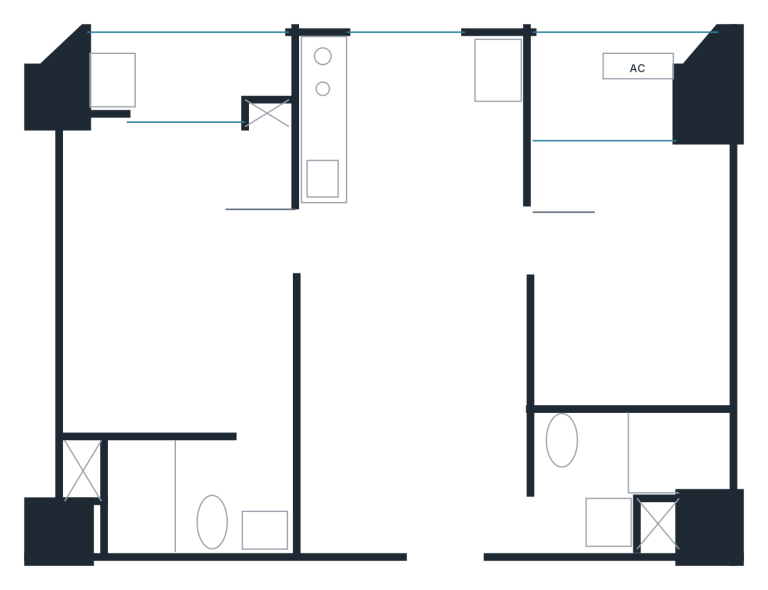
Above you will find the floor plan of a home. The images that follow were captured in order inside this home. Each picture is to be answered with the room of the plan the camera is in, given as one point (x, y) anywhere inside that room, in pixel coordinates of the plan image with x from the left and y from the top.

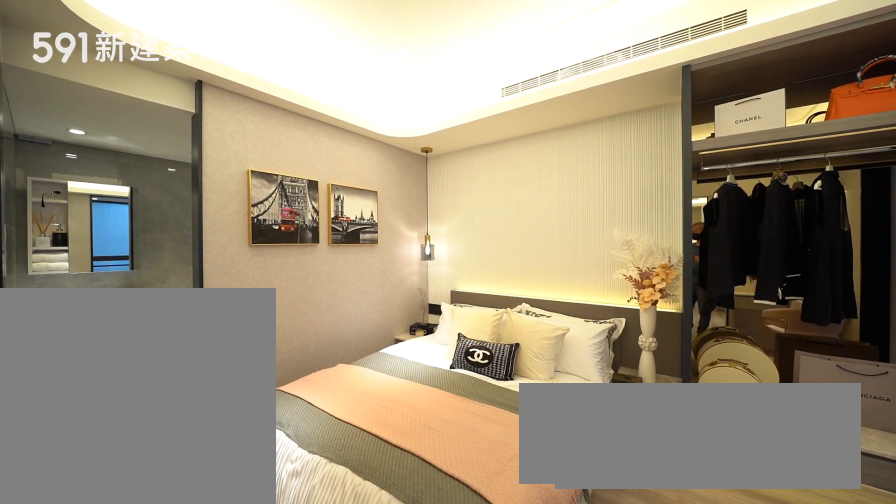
(172, 281)
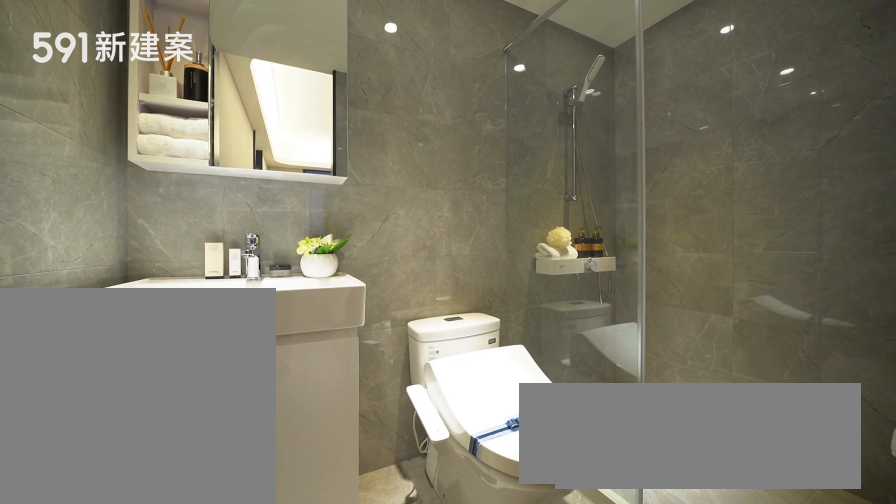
(198, 497)
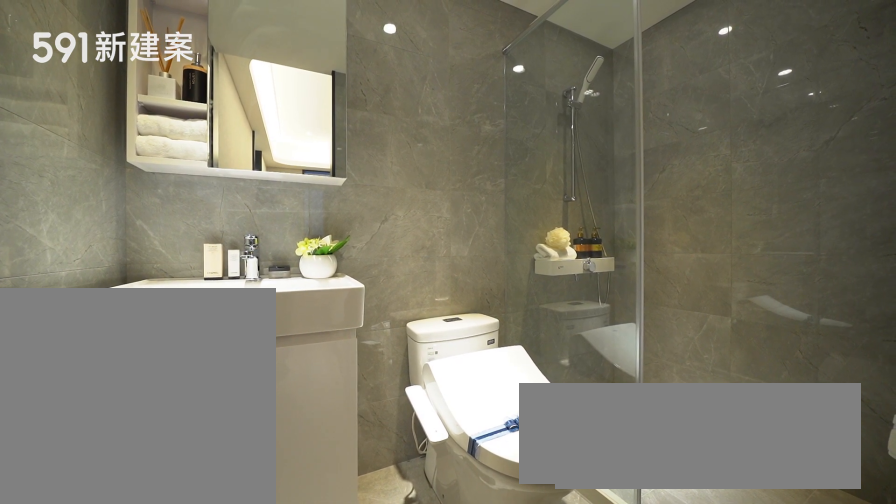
(198, 497)
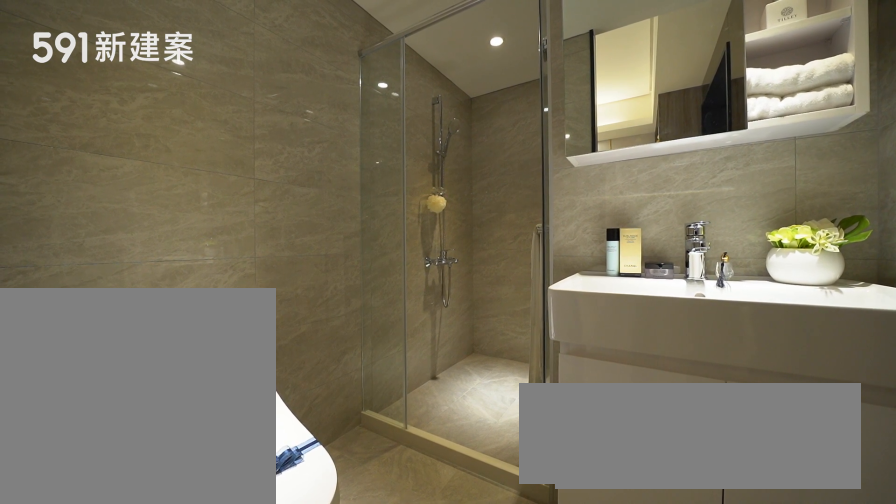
(635, 481)
